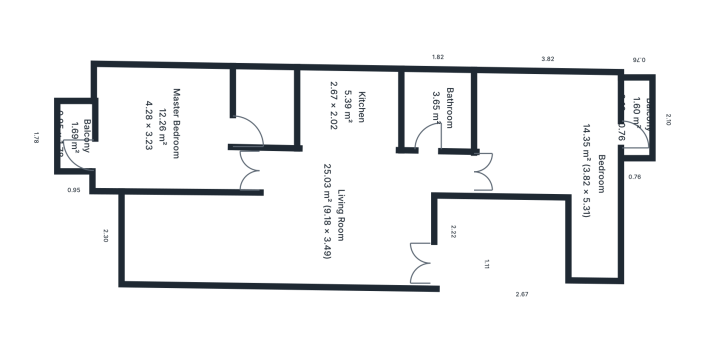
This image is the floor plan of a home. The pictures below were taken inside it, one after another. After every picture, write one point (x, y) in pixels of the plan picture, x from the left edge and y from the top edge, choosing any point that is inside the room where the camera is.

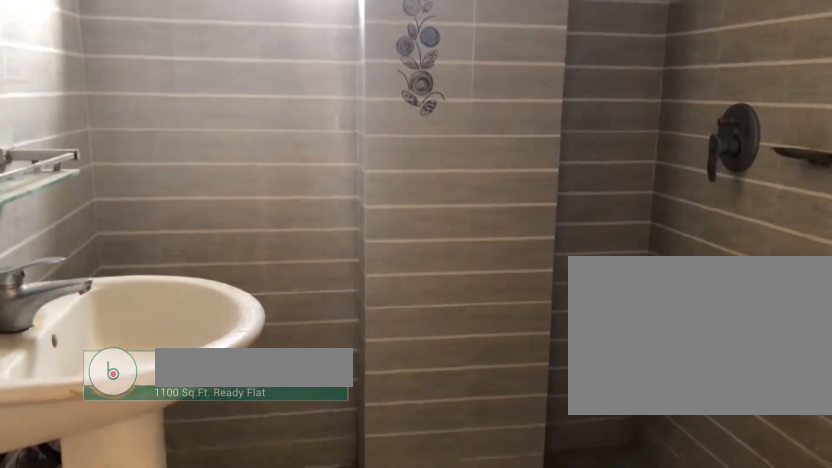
(438, 100)
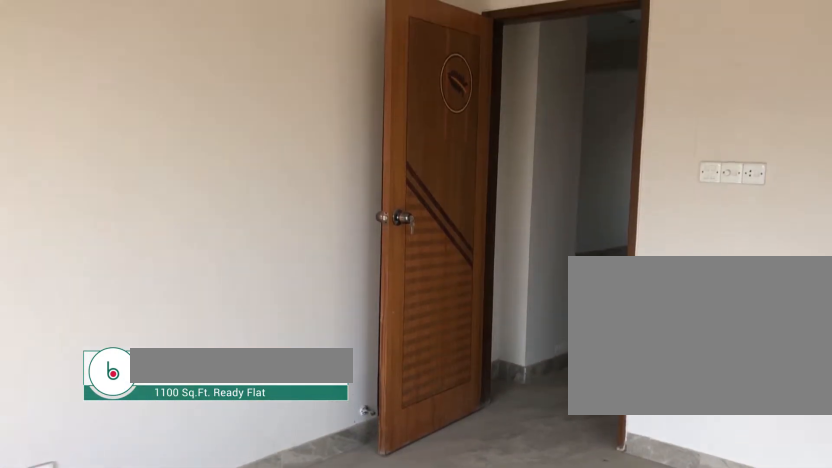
(518, 135)
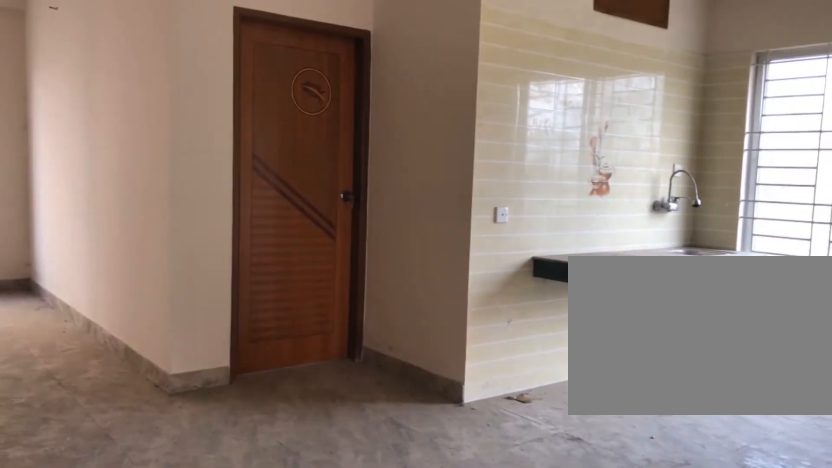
(401, 254)
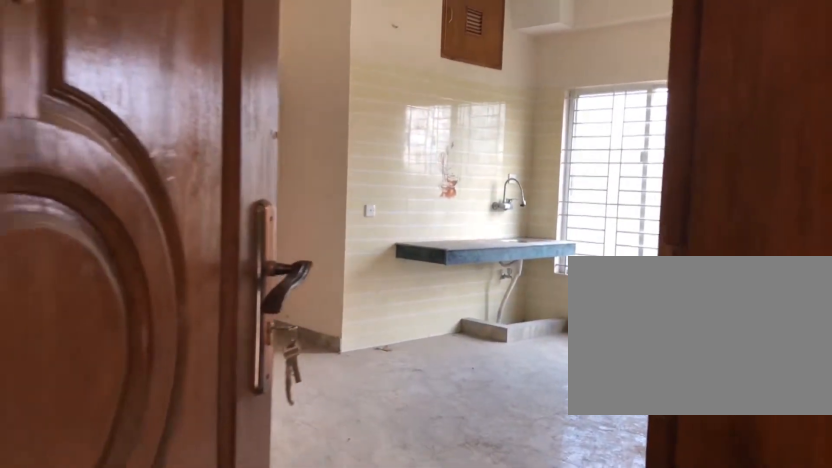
(401, 254)
